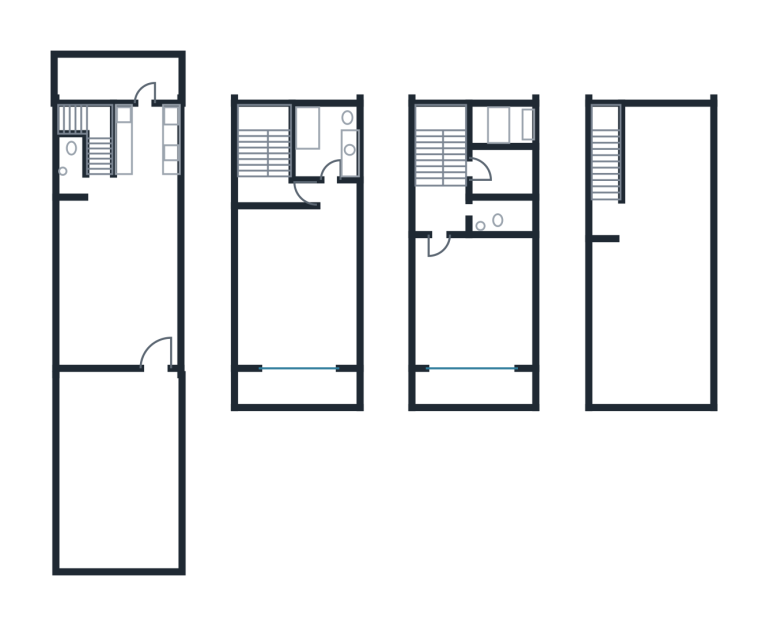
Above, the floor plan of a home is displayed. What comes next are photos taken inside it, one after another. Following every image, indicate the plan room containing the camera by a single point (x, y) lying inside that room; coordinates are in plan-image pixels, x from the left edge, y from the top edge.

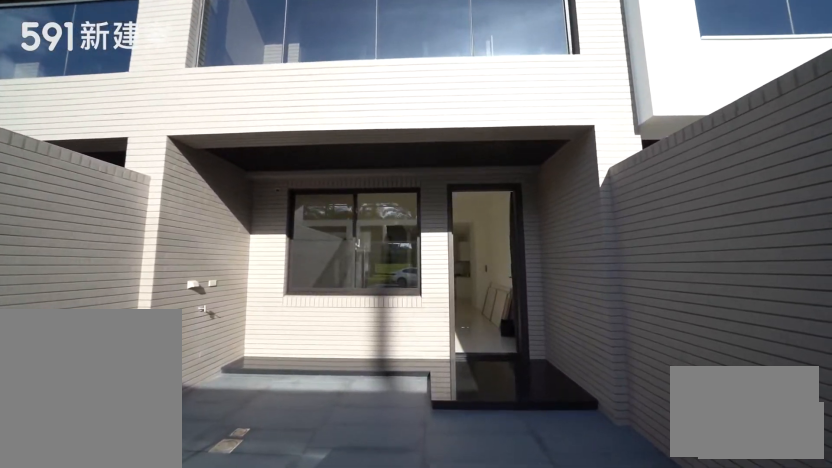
(114, 472)
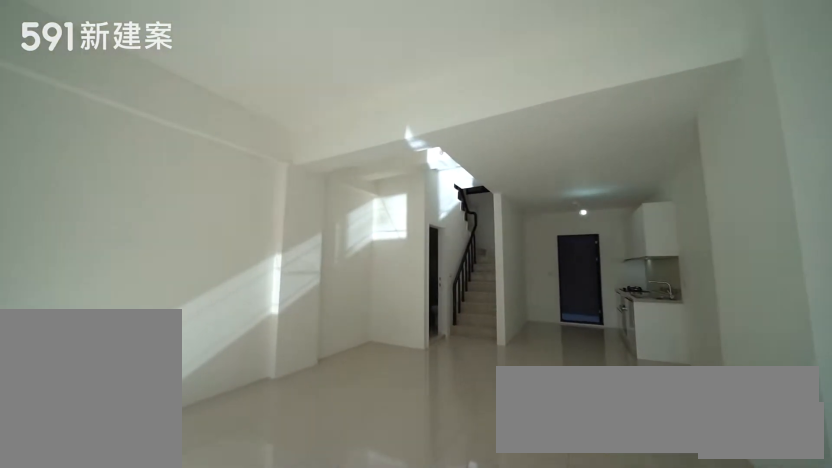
(117, 283)
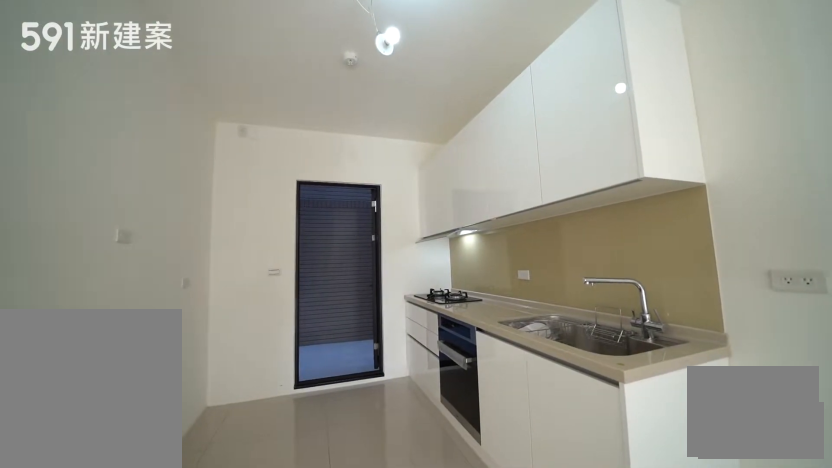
(145, 143)
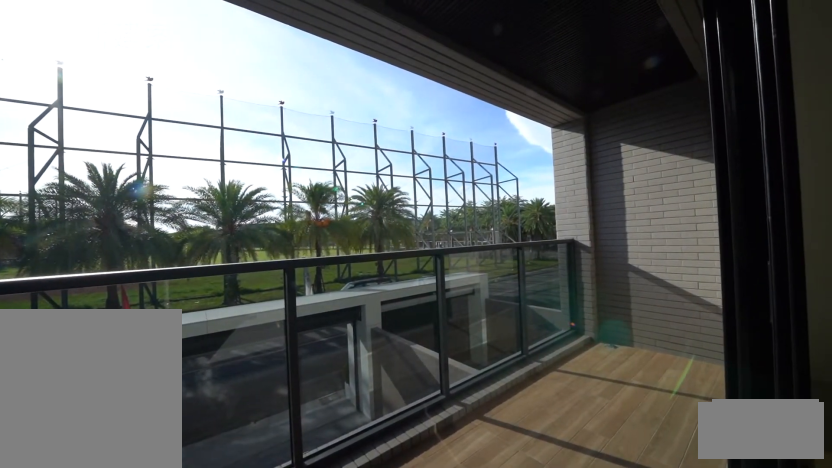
(296, 393)
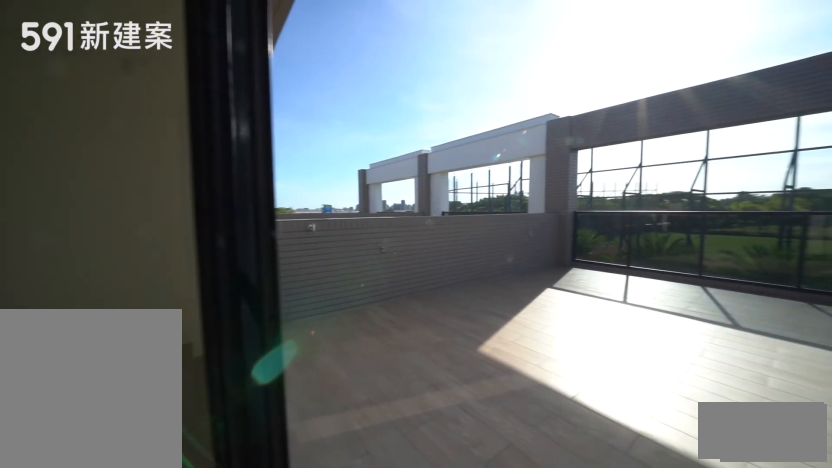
(655, 272)
